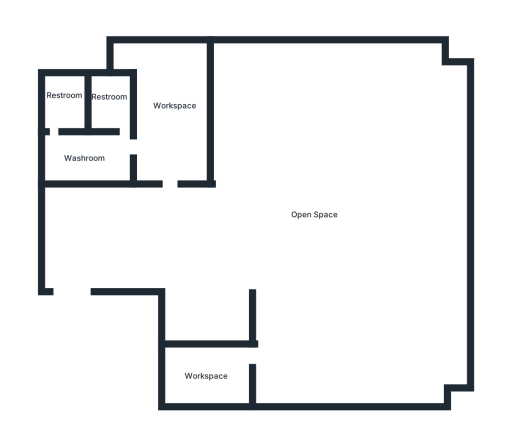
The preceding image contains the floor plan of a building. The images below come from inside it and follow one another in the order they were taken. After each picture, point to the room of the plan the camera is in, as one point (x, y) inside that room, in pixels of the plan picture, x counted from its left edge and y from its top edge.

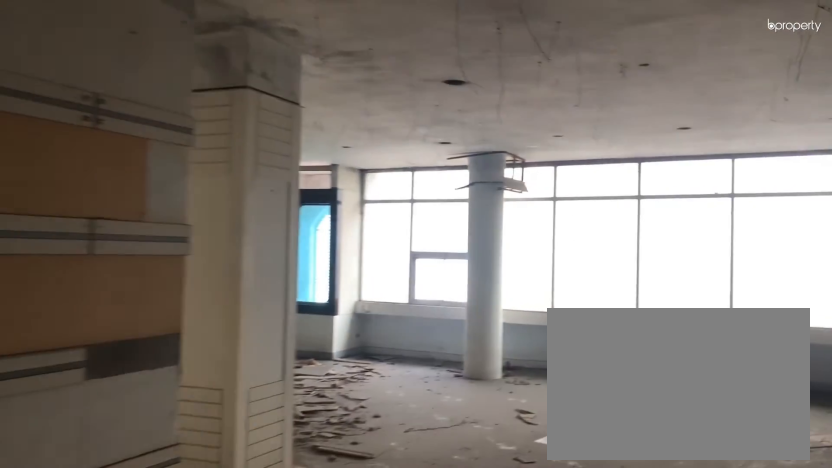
(201, 231)
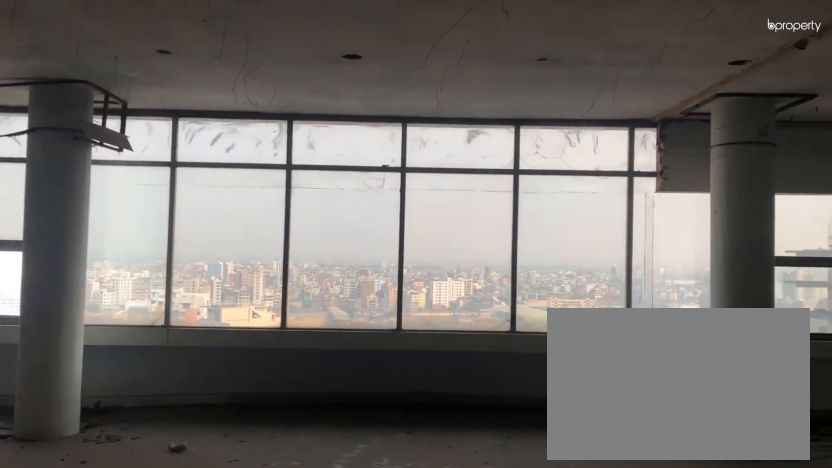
(318, 223)
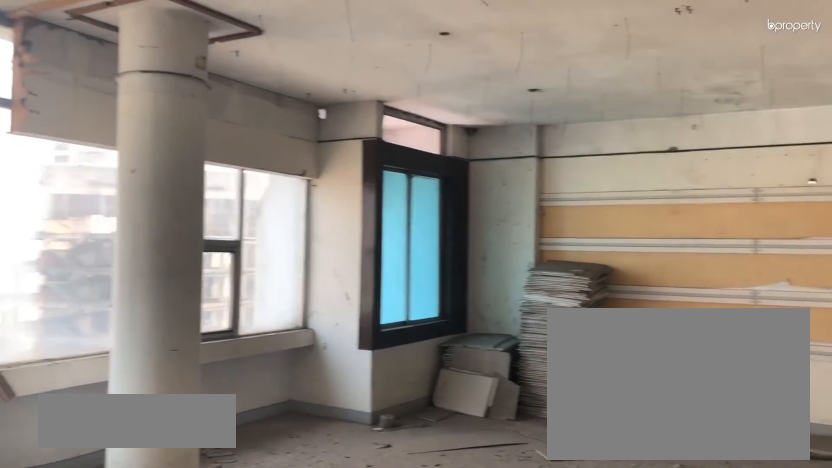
(318, 223)
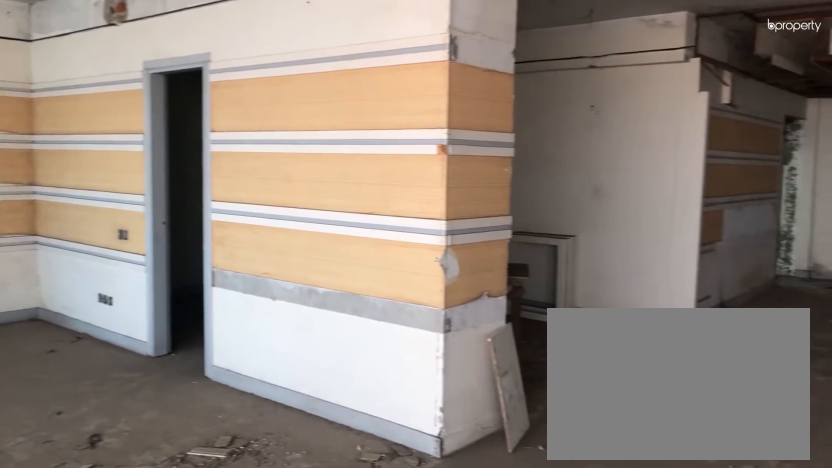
(349, 303)
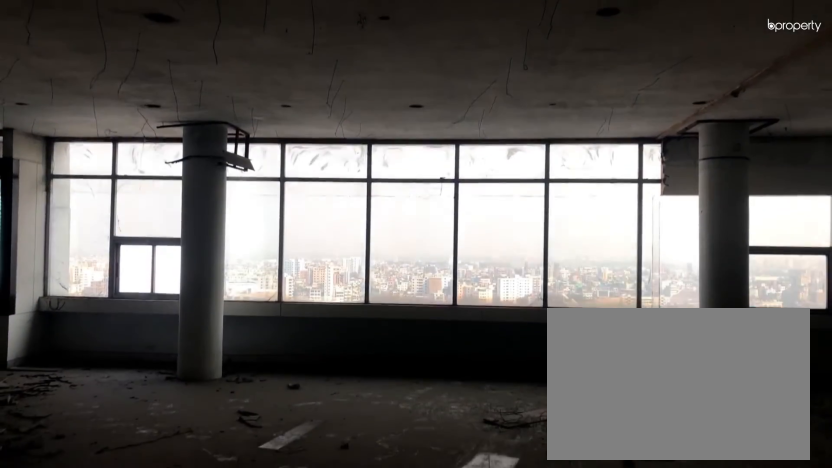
(319, 200)
